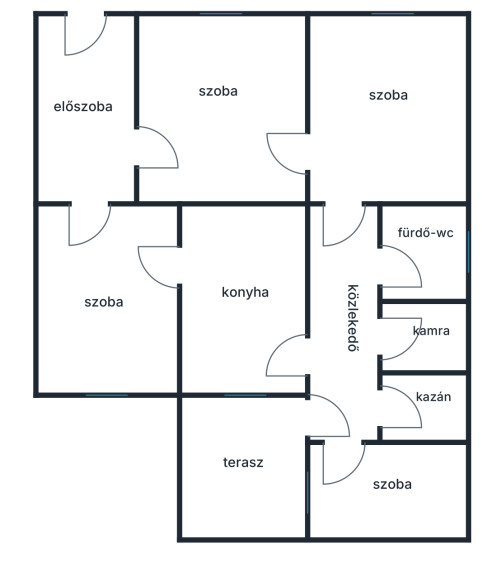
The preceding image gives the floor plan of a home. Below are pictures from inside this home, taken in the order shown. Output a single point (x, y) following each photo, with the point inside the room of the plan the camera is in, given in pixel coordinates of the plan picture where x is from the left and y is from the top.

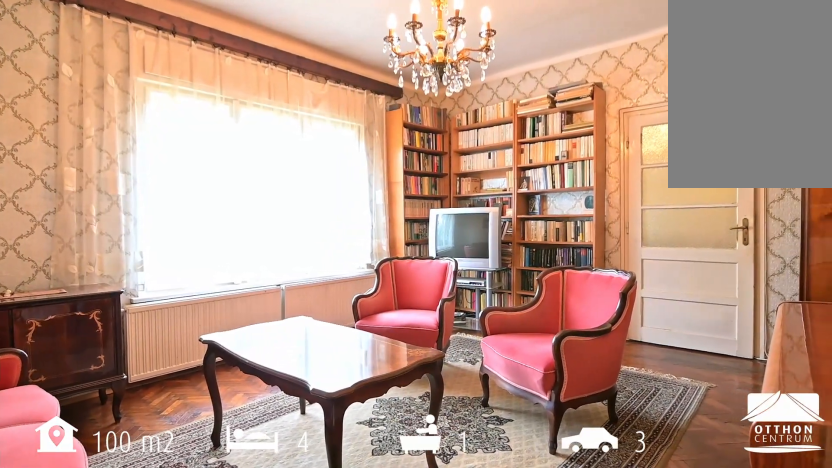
(223, 105)
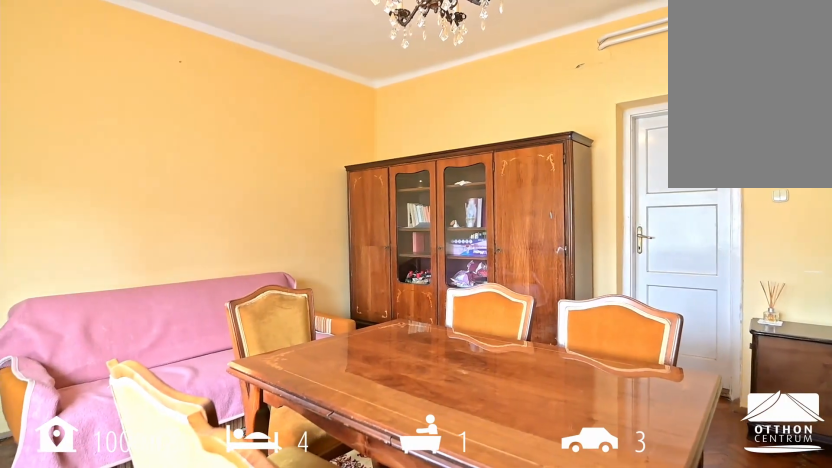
(389, 119)
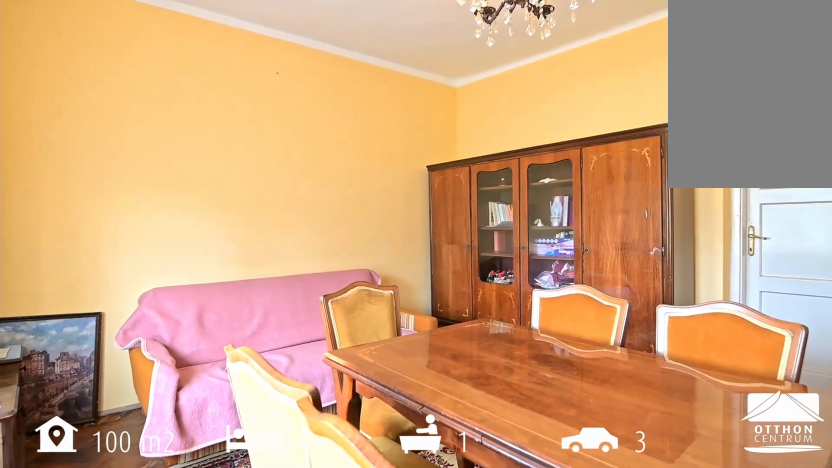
(389, 119)
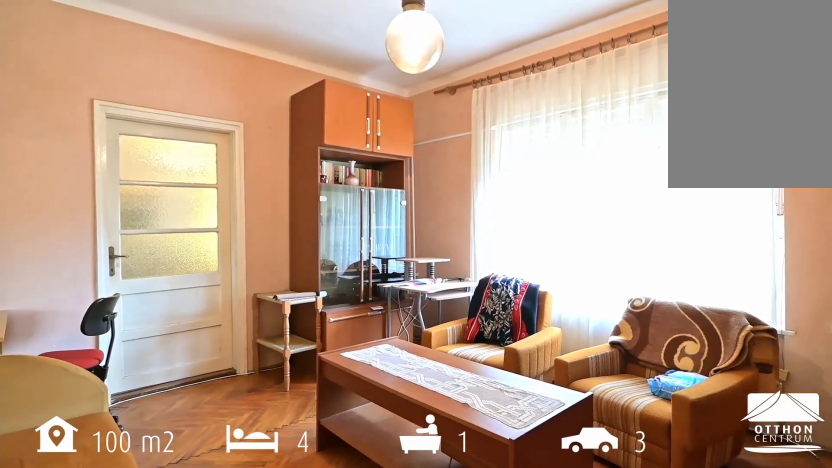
(105, 308)
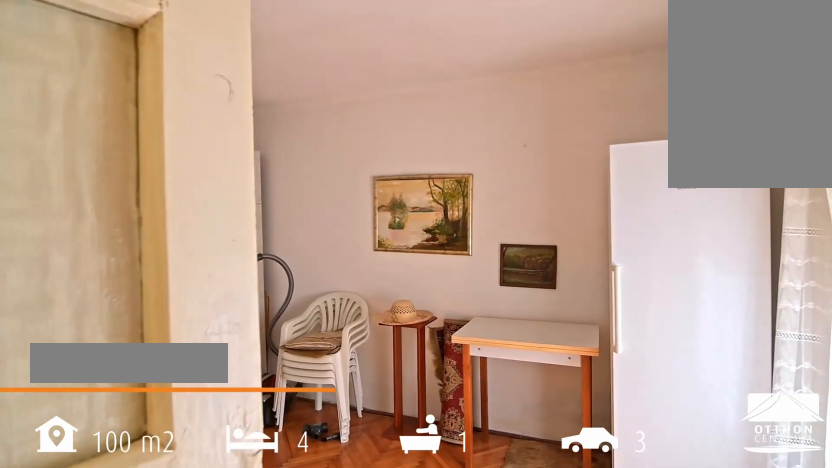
(403, 497)
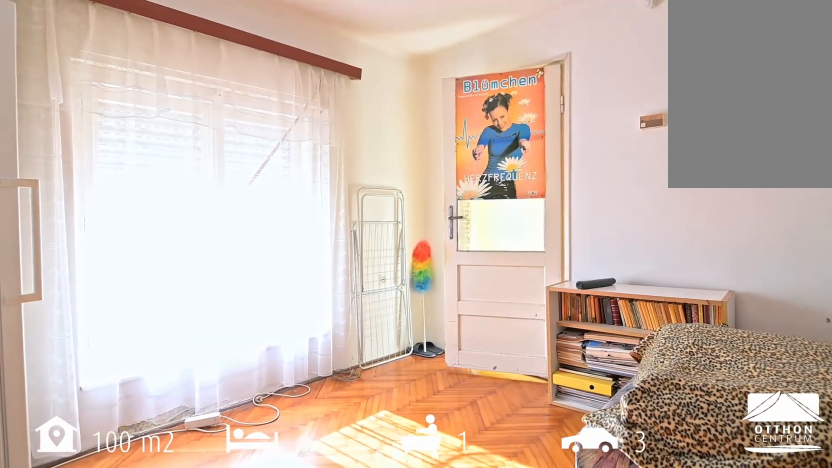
(403, 497)
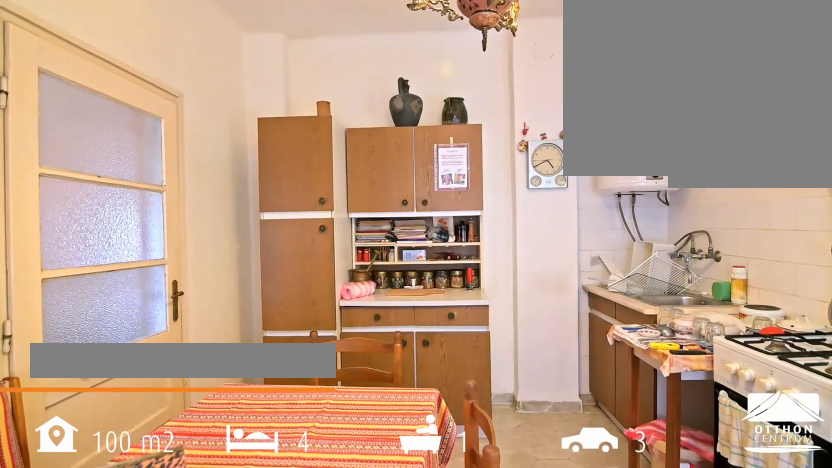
(241, 312)
